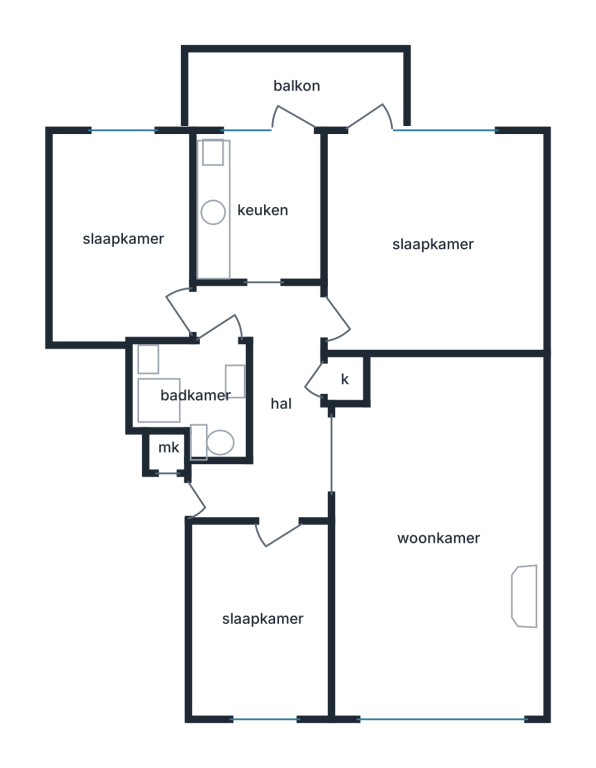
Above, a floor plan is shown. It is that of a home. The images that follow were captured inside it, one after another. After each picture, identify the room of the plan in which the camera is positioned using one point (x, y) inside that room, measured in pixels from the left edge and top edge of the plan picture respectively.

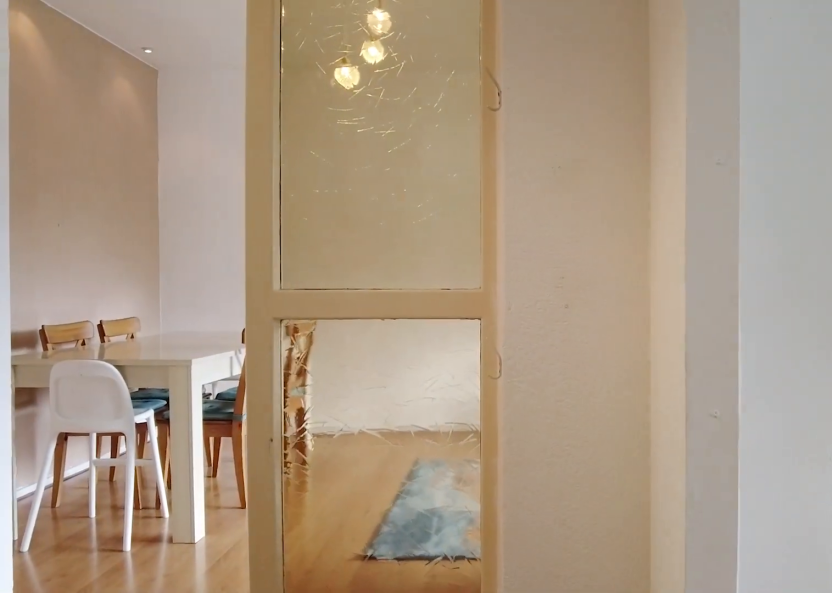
(271, 402)
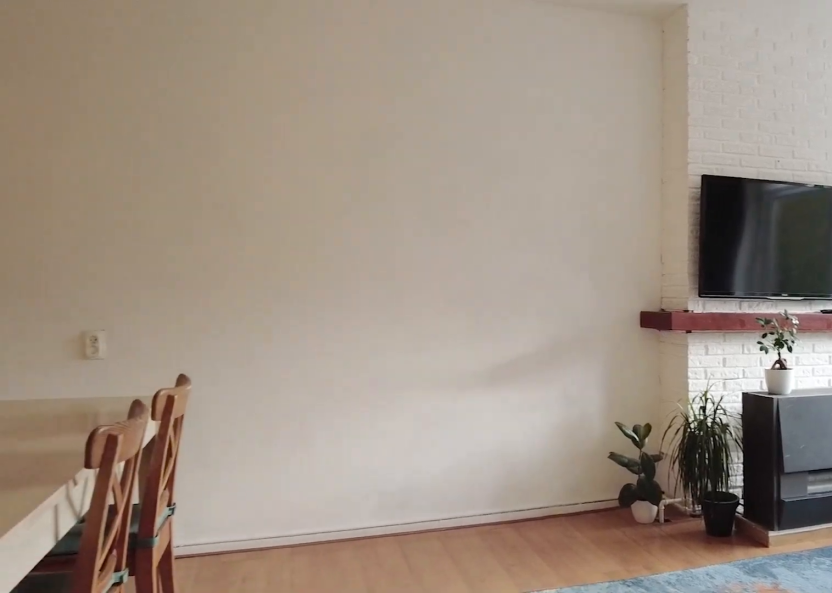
(437, 536)
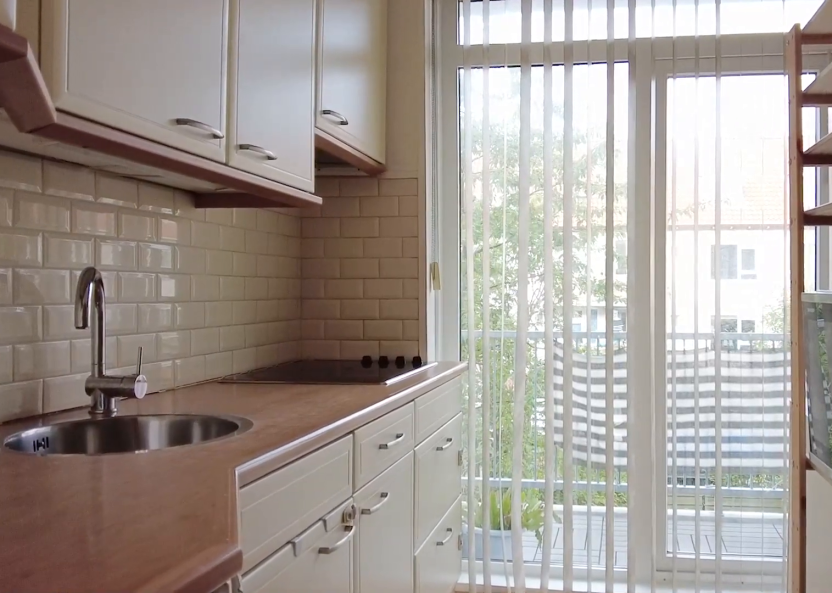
(260, 210)
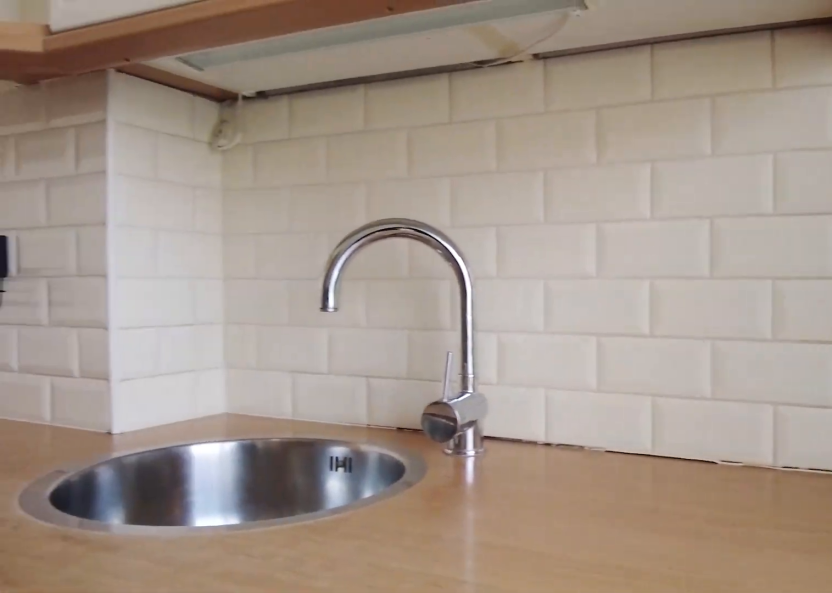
(260, 210)
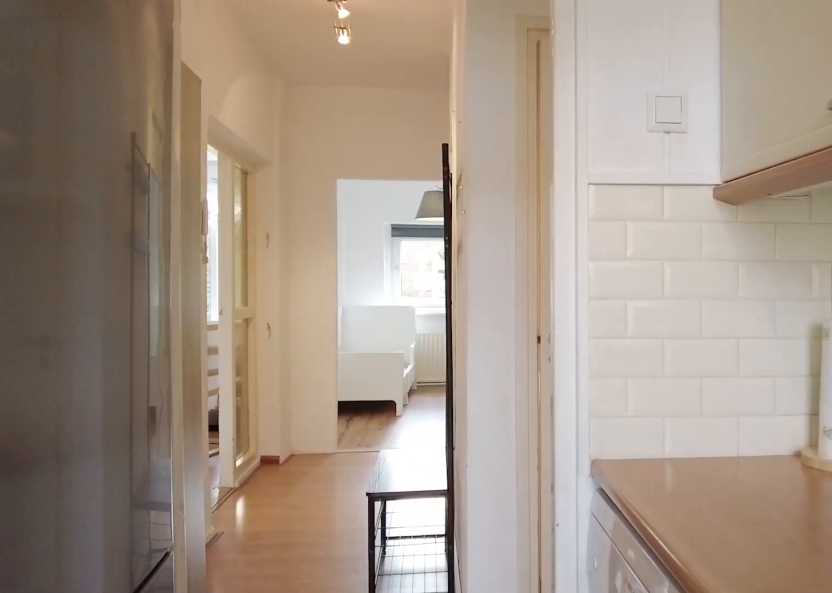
(260, 210)
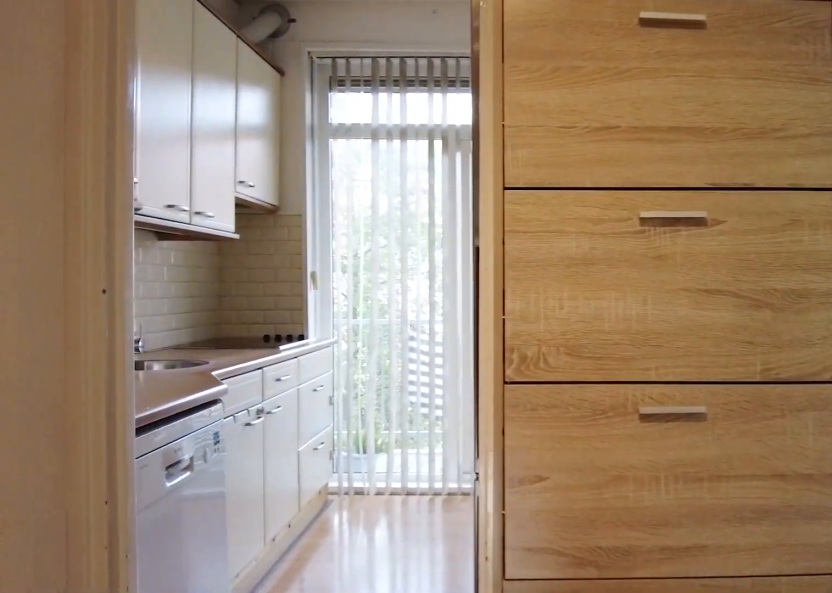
(271, 402)
